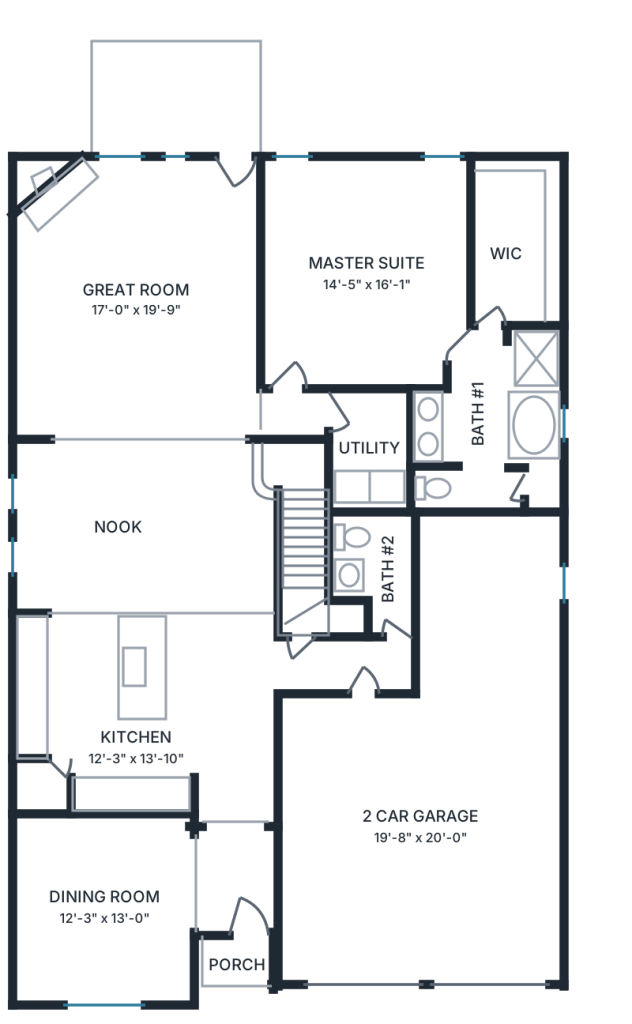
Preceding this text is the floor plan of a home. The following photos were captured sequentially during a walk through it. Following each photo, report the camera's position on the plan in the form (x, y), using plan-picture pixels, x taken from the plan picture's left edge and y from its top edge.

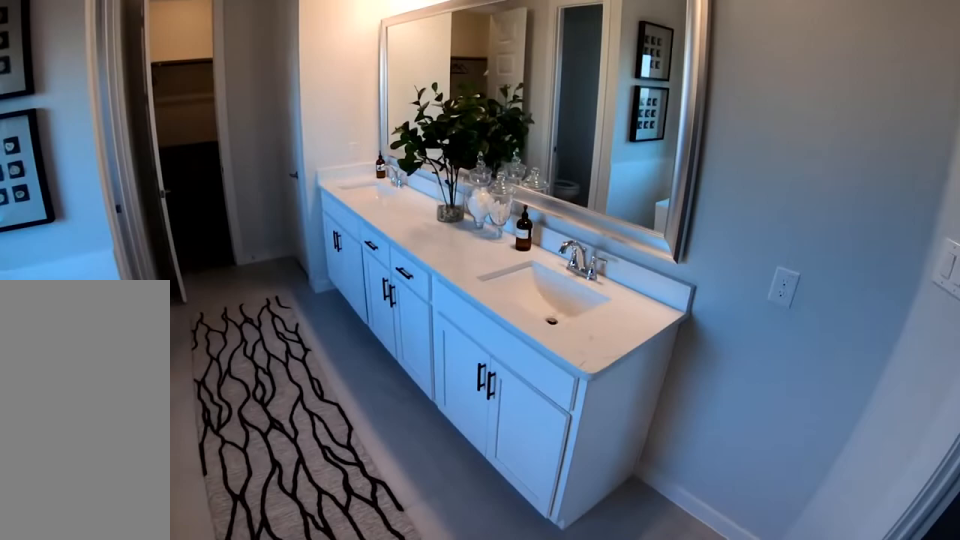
(448, 428)
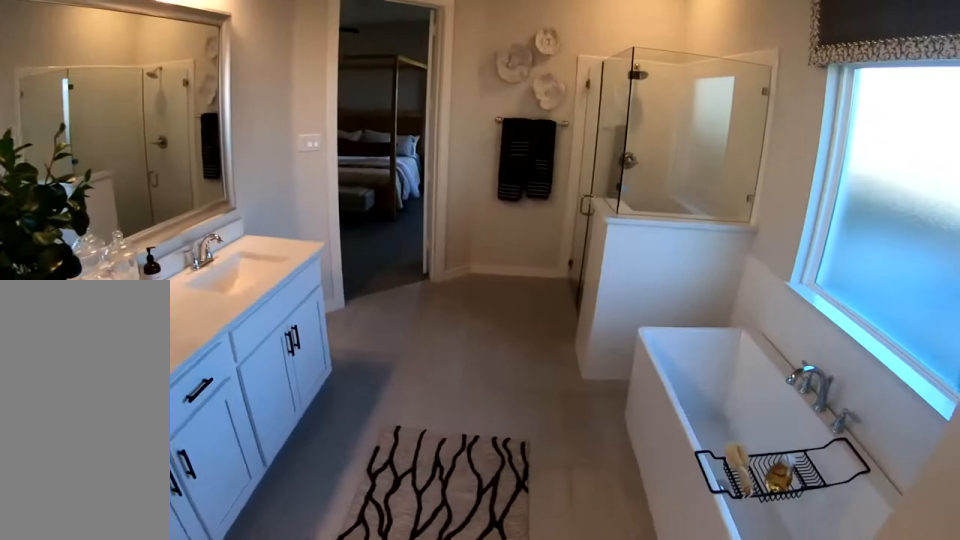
(485, 456)
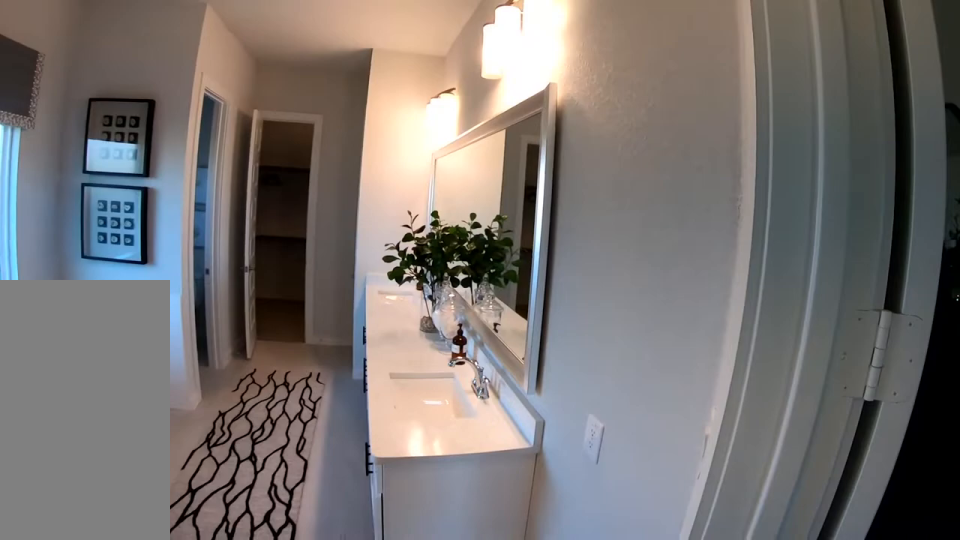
(485, 417)
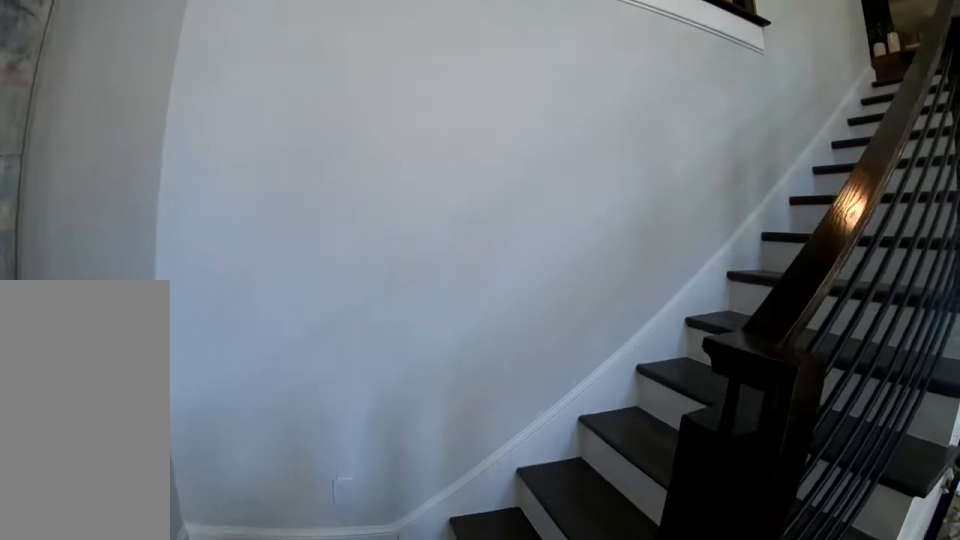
(238, 396)
